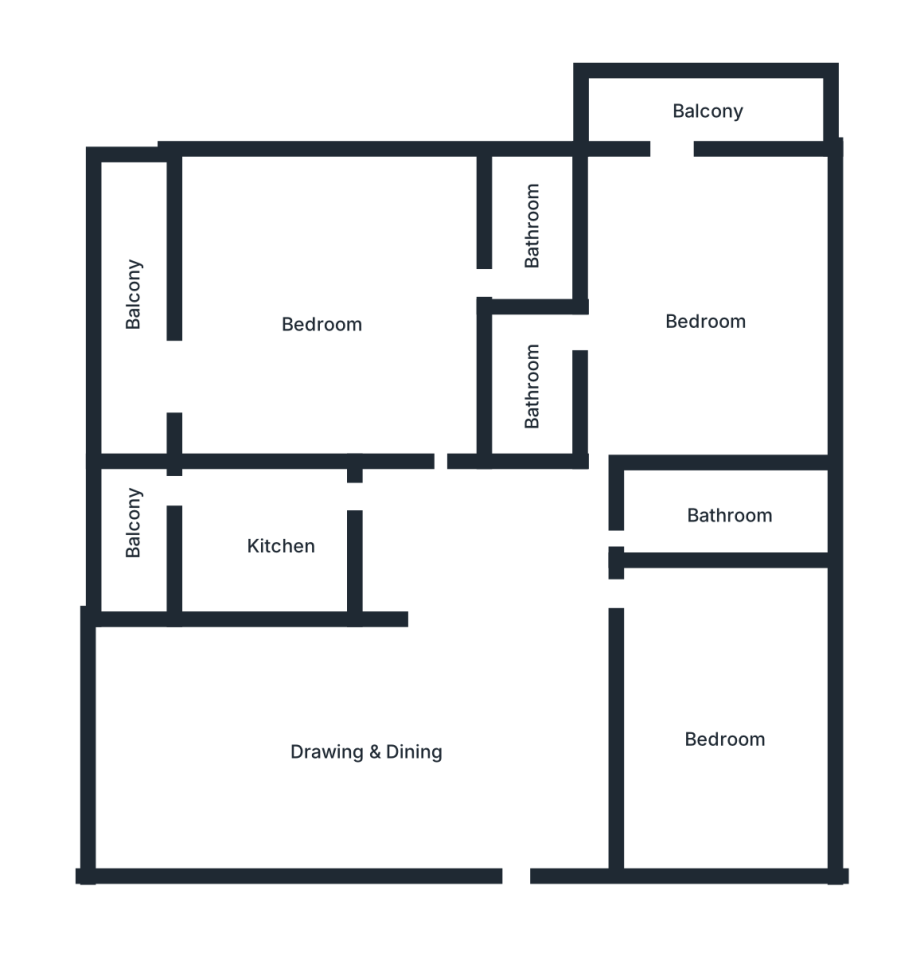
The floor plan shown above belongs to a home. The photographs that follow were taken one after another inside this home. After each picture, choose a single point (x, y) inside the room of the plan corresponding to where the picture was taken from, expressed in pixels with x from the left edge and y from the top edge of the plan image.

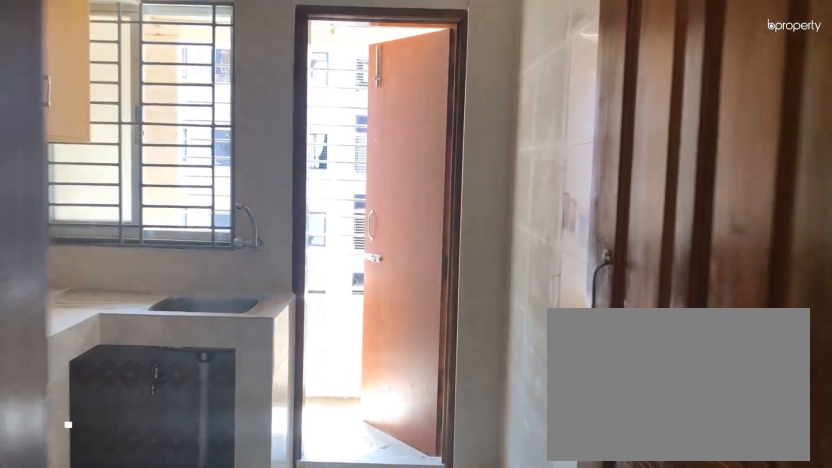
(275, 538)
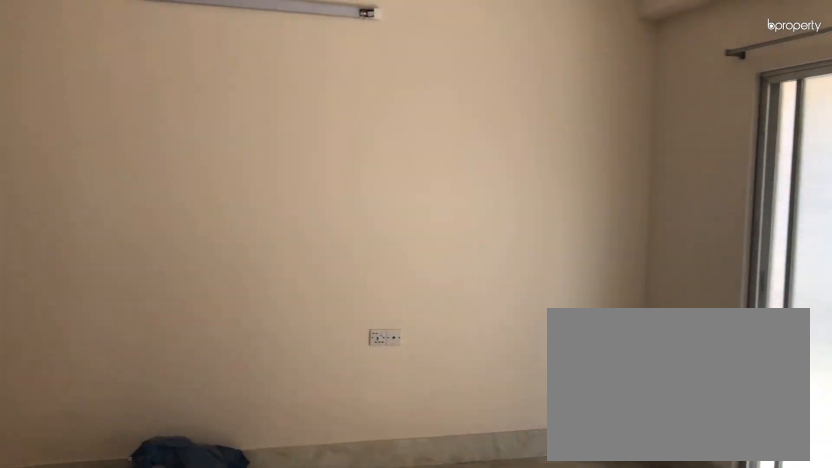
(321, 325)
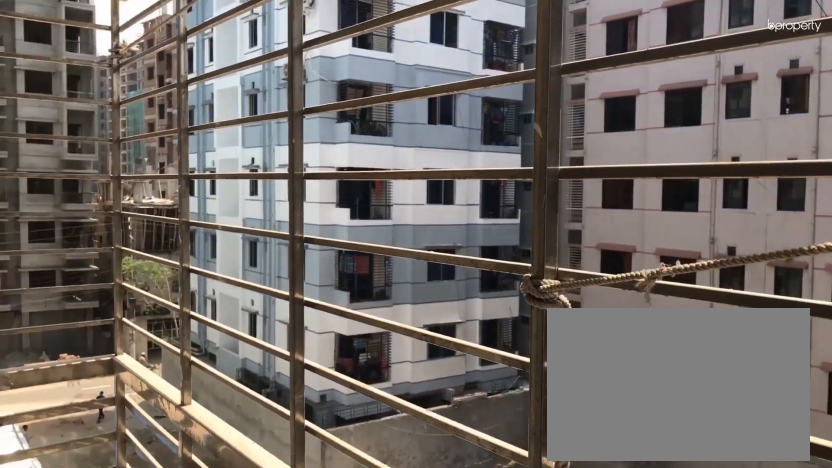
(138, 371)
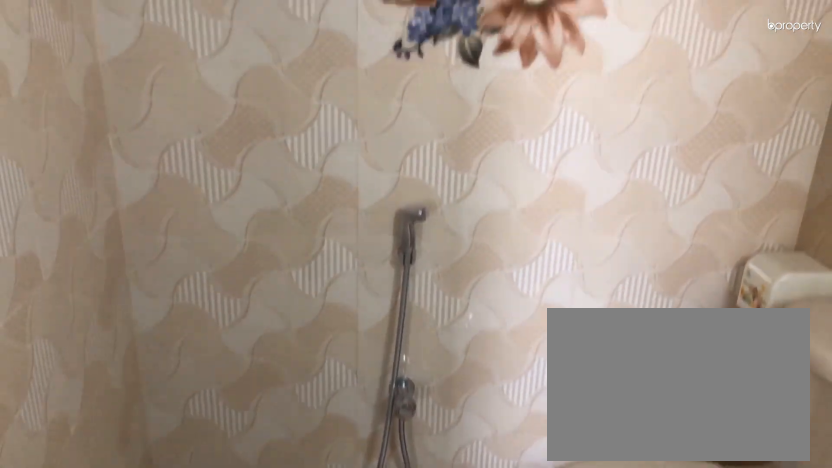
(530, 375)
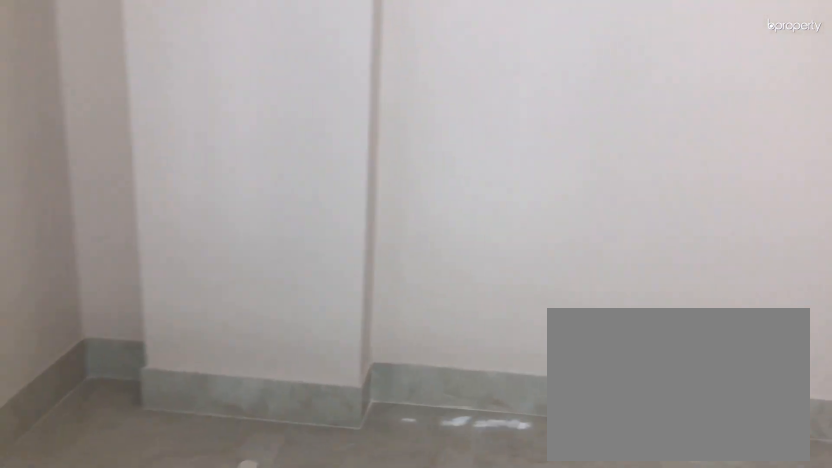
(728, 740)
